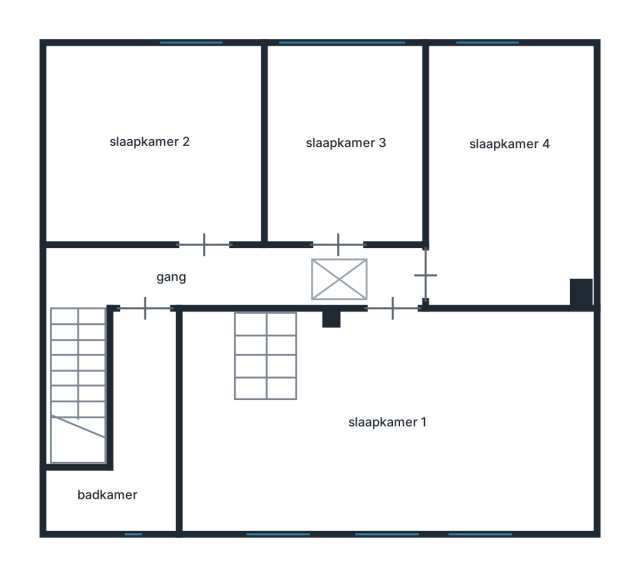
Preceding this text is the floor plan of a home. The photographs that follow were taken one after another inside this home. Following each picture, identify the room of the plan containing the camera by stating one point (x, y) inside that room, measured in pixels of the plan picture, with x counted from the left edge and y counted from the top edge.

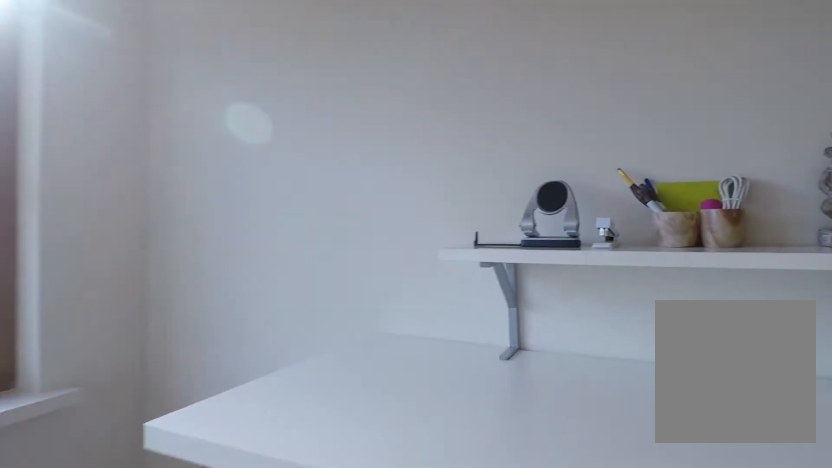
(341, 113)
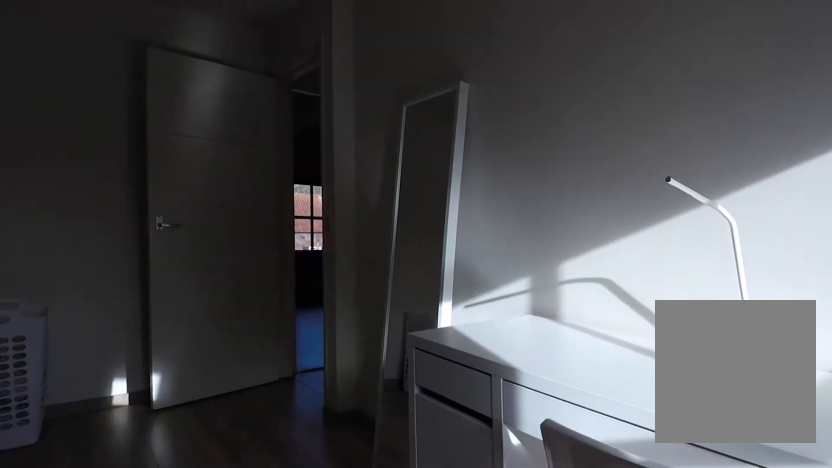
(514, 123)
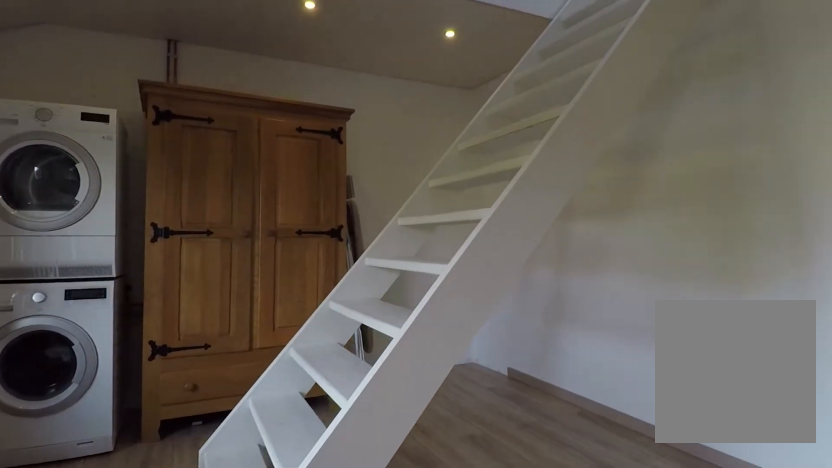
(220, 433)
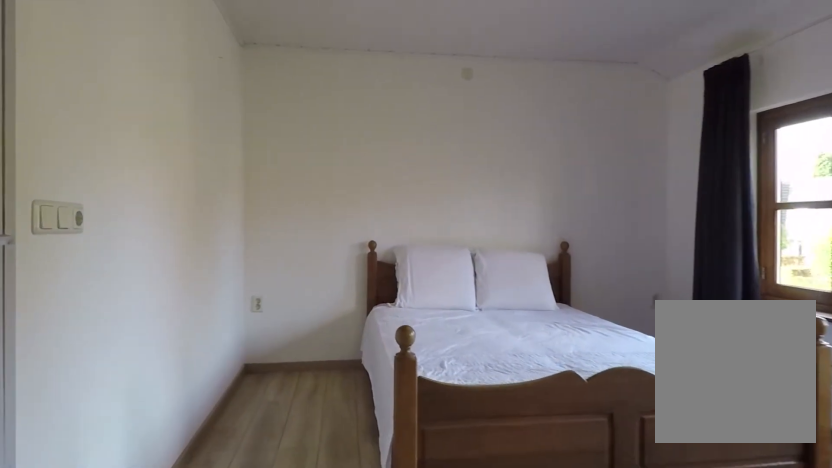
(220, 433)
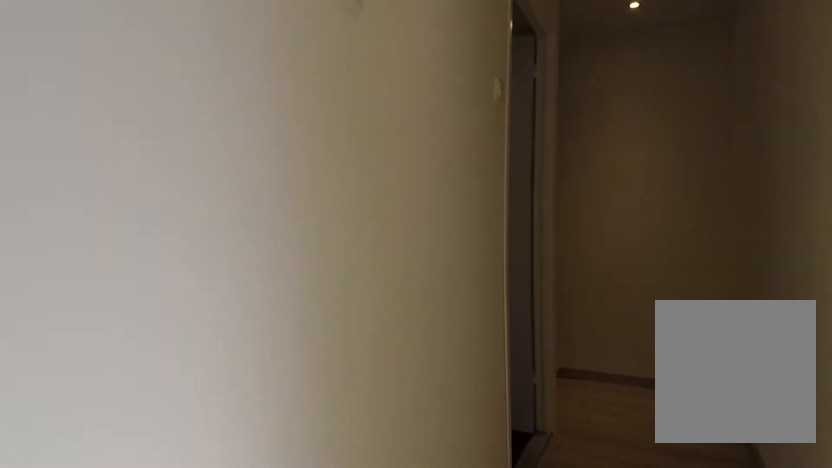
(163, 271)
